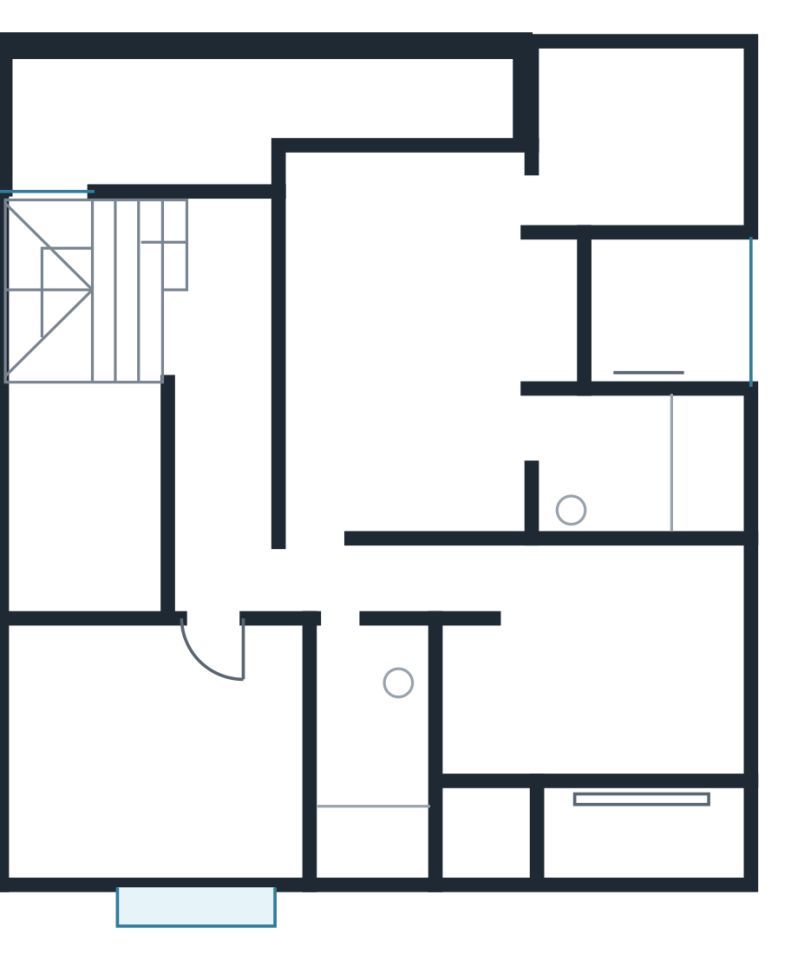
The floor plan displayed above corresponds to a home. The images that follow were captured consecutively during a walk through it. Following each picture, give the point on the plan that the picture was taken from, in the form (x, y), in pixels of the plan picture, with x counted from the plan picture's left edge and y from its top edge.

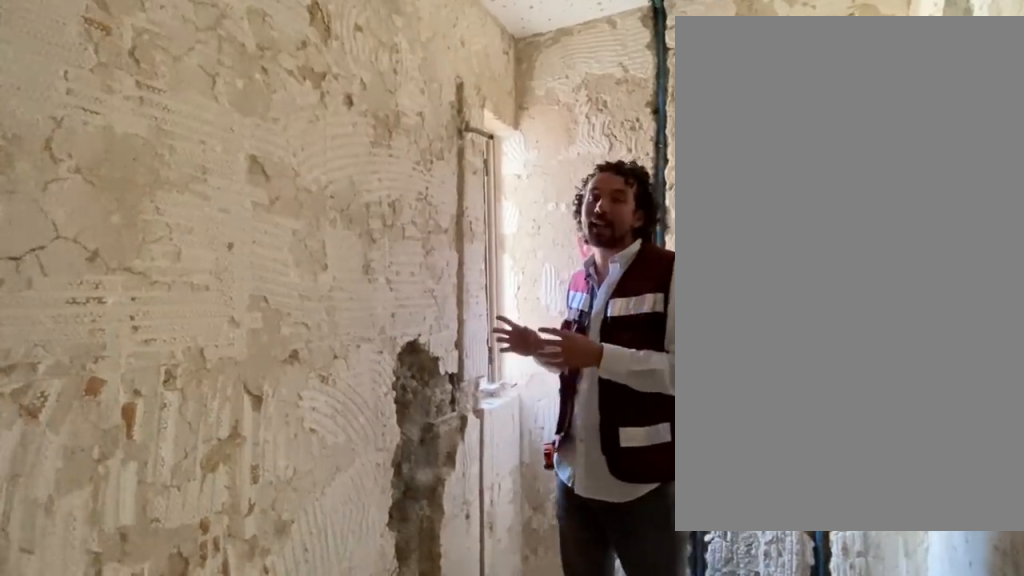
(348, 634)
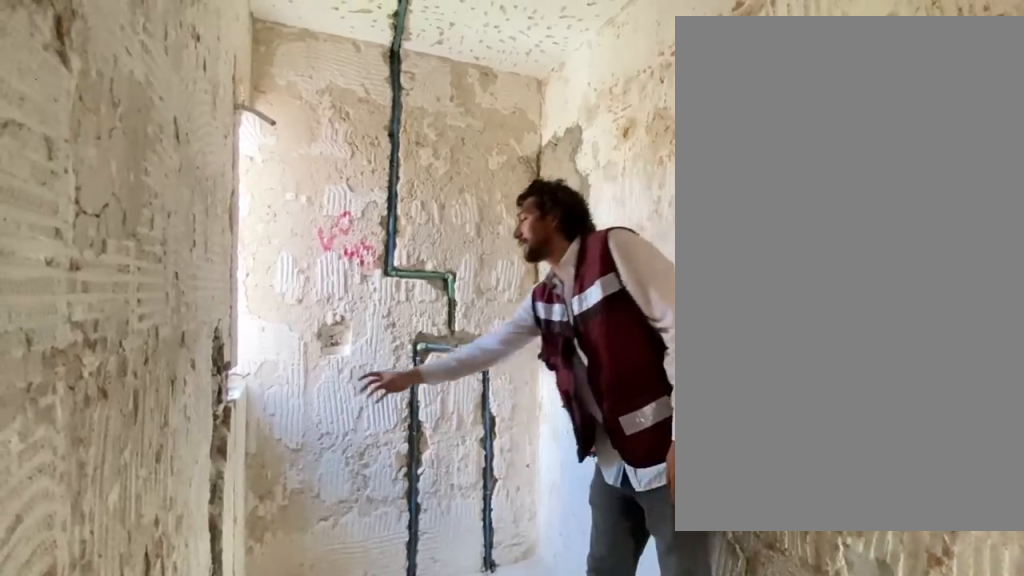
(352, 656)
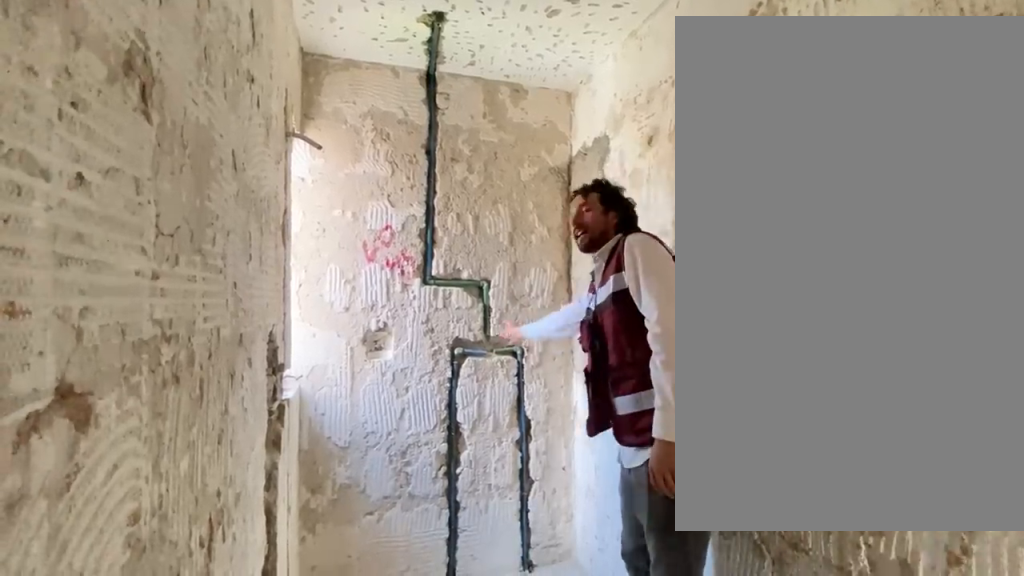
(353, 657)
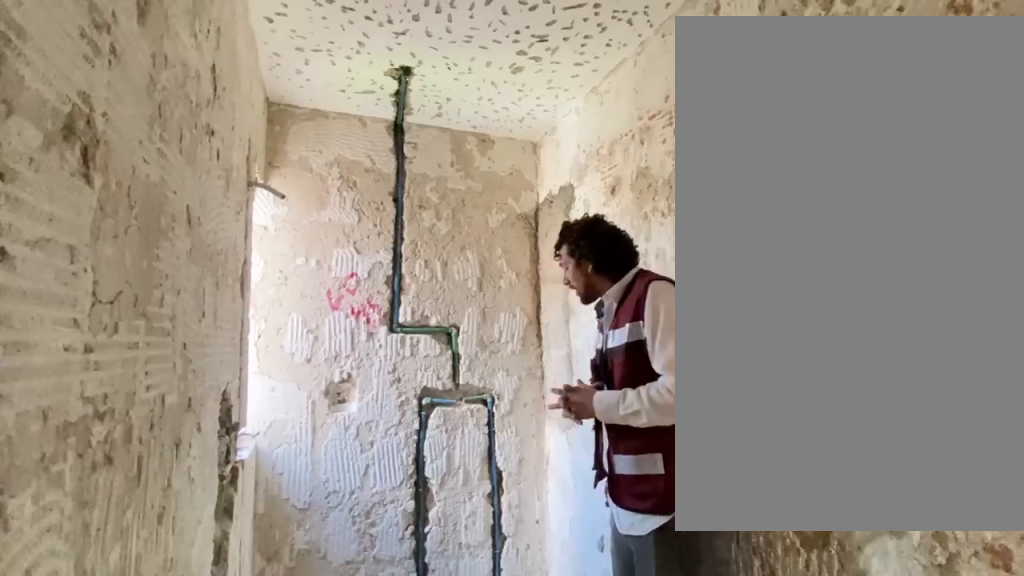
(351, 655)
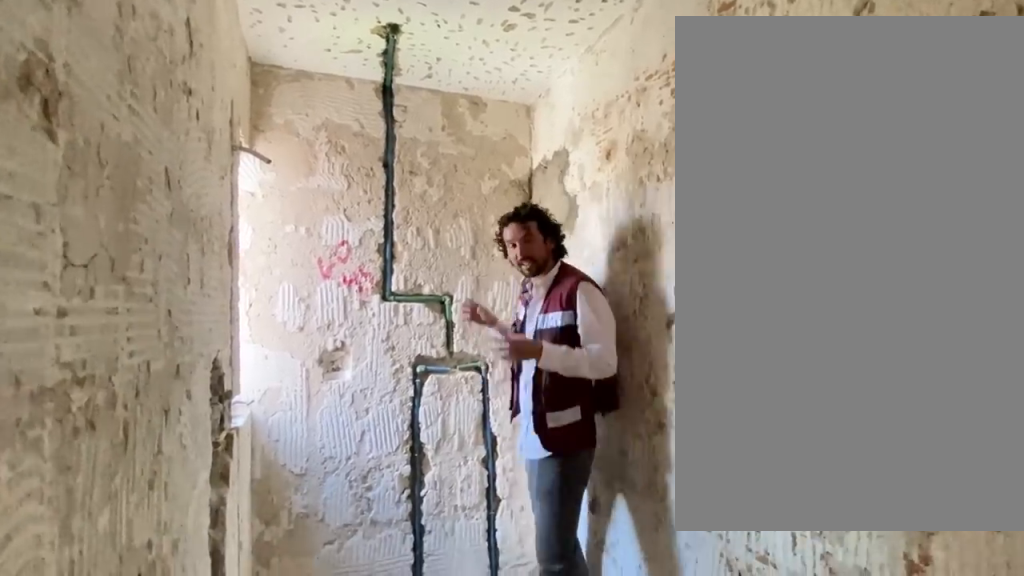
(354, 675)
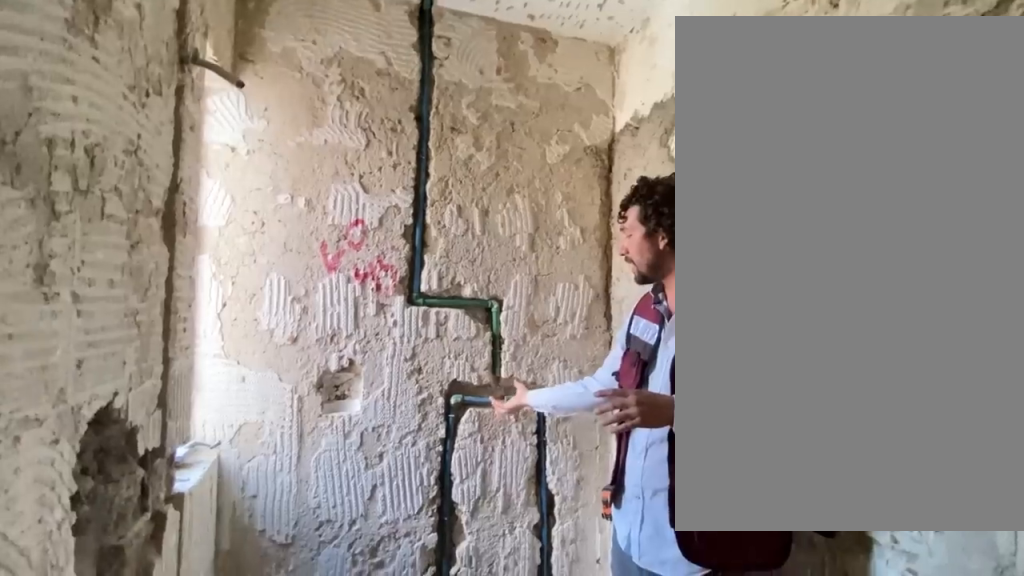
(371, 749)
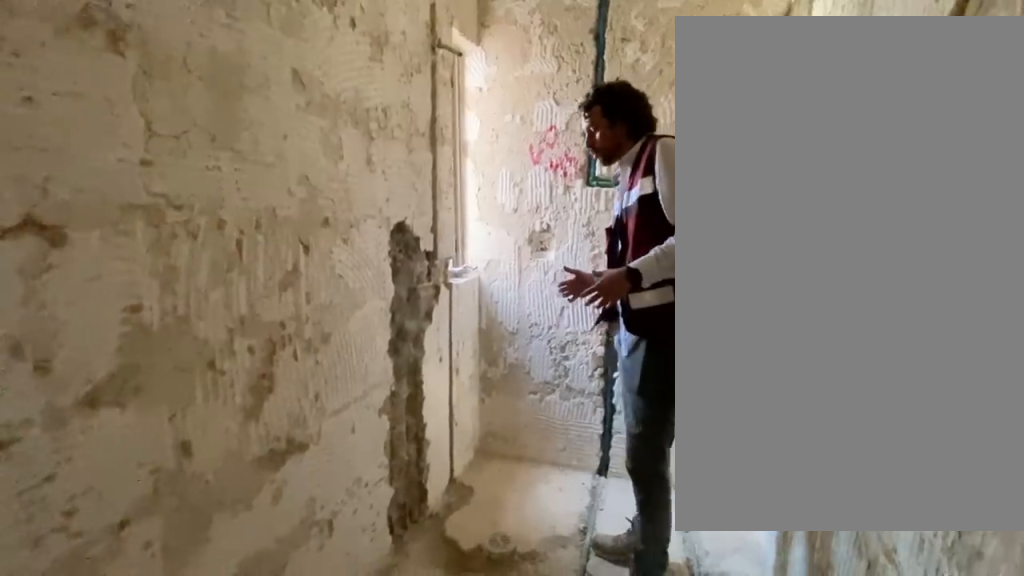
(345, 737)
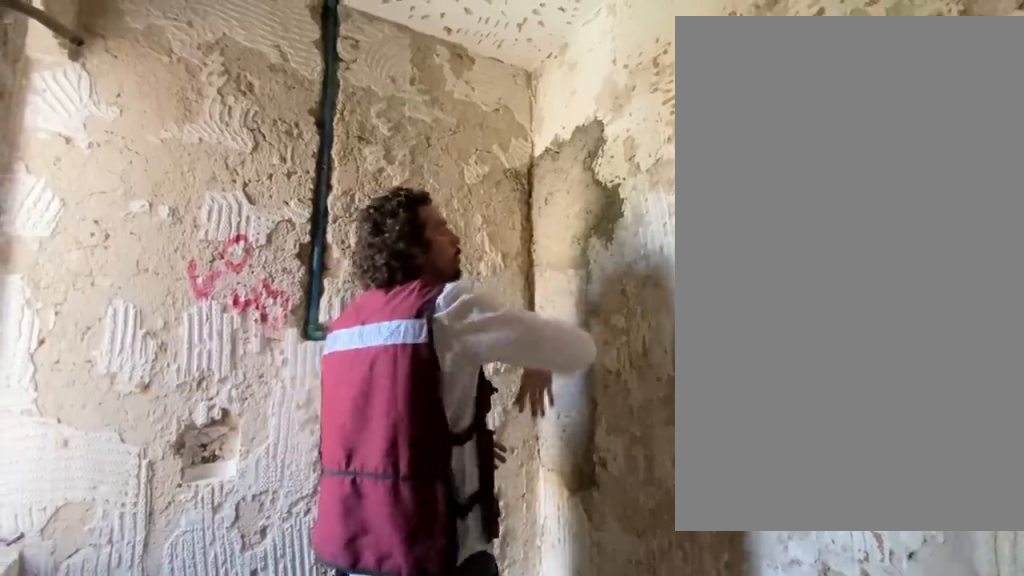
(358, 749)
